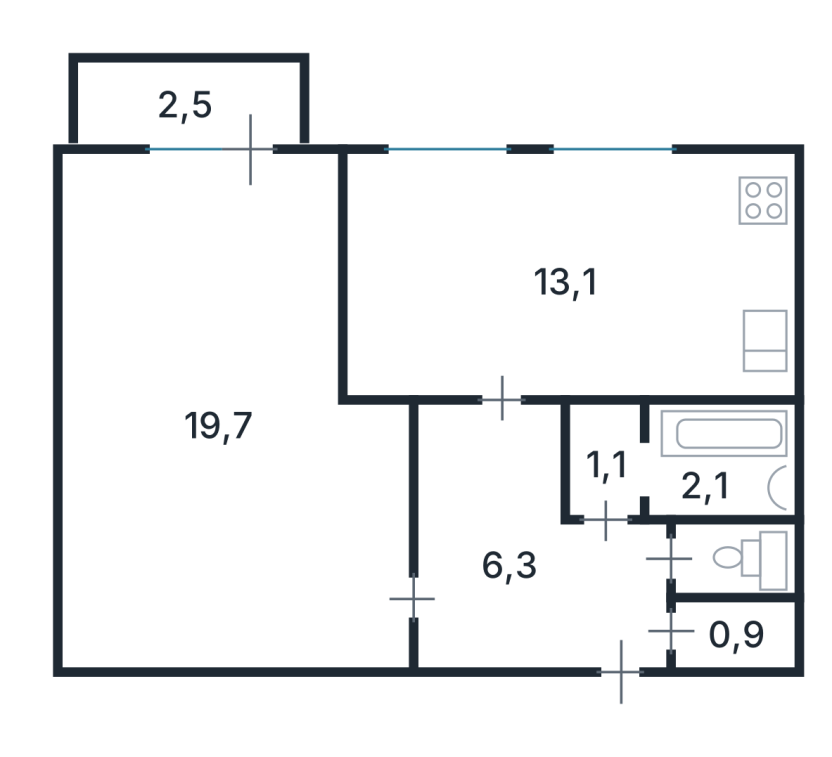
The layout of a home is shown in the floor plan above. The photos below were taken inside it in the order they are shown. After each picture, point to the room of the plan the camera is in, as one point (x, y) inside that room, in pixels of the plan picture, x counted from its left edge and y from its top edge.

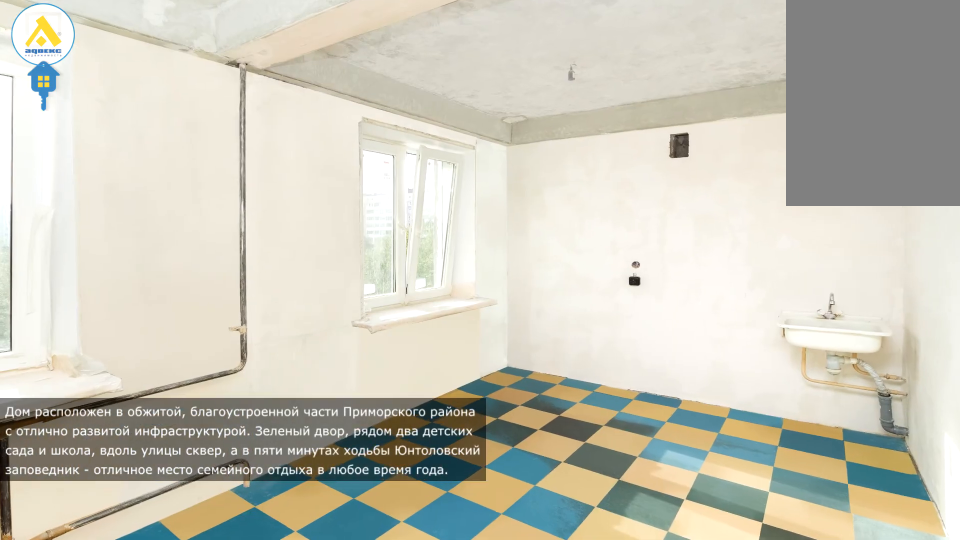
(562, 266)
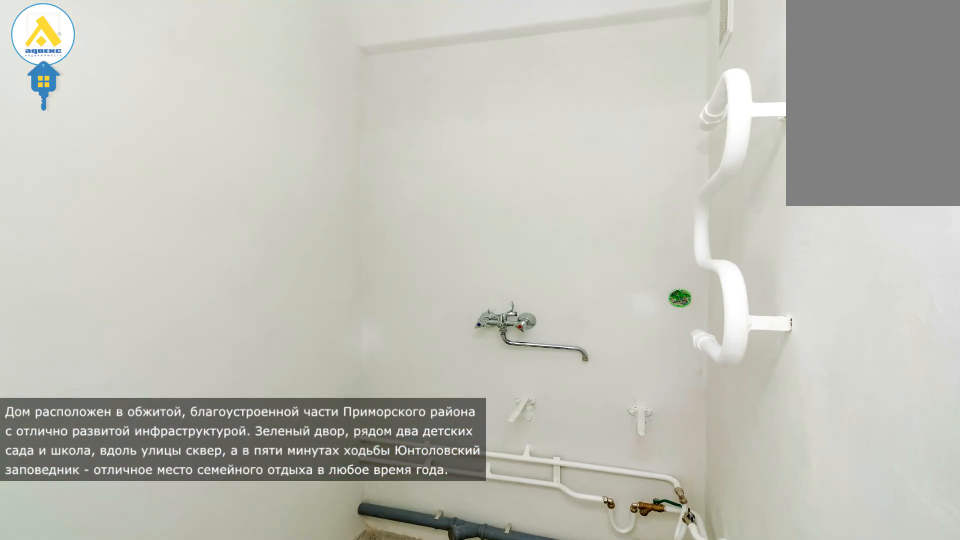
(701, 495)
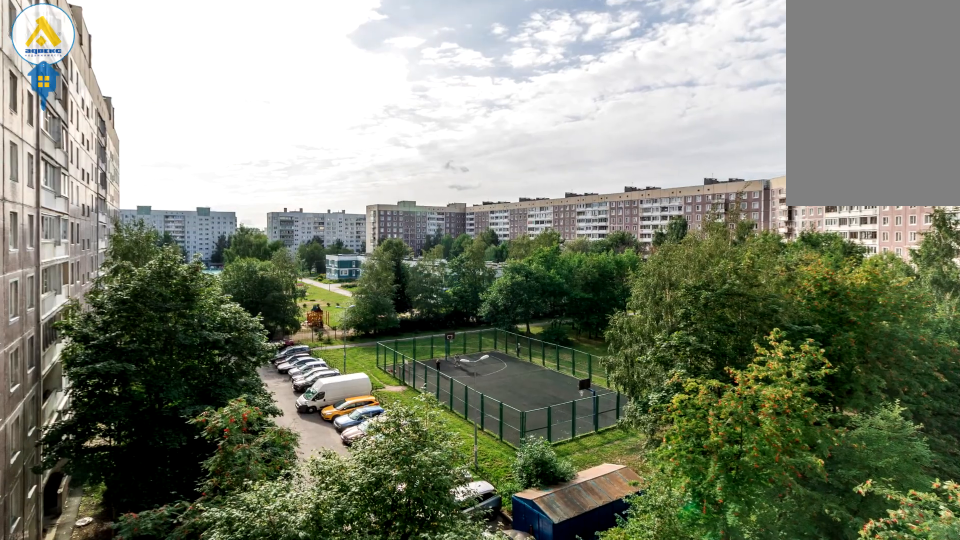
(188, 127)
